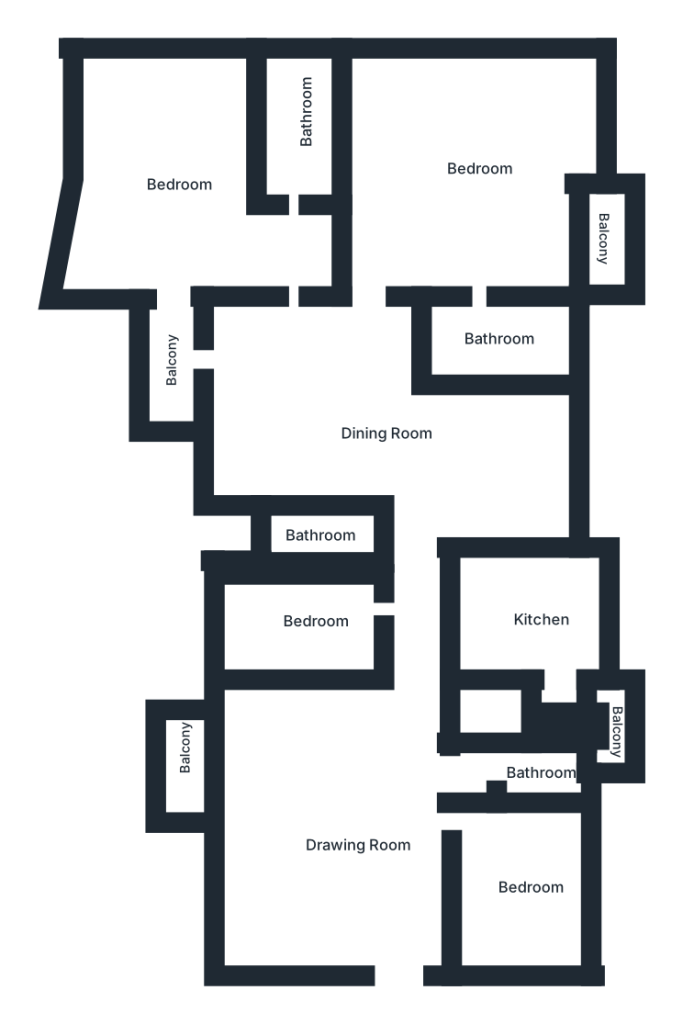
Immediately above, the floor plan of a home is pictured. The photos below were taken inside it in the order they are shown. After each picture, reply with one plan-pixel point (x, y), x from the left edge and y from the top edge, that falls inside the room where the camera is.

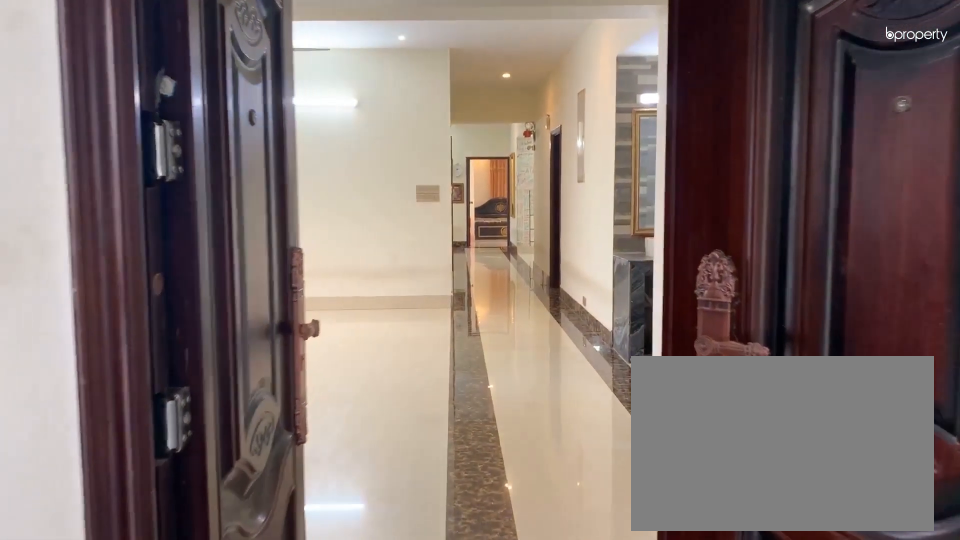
(362, 845)
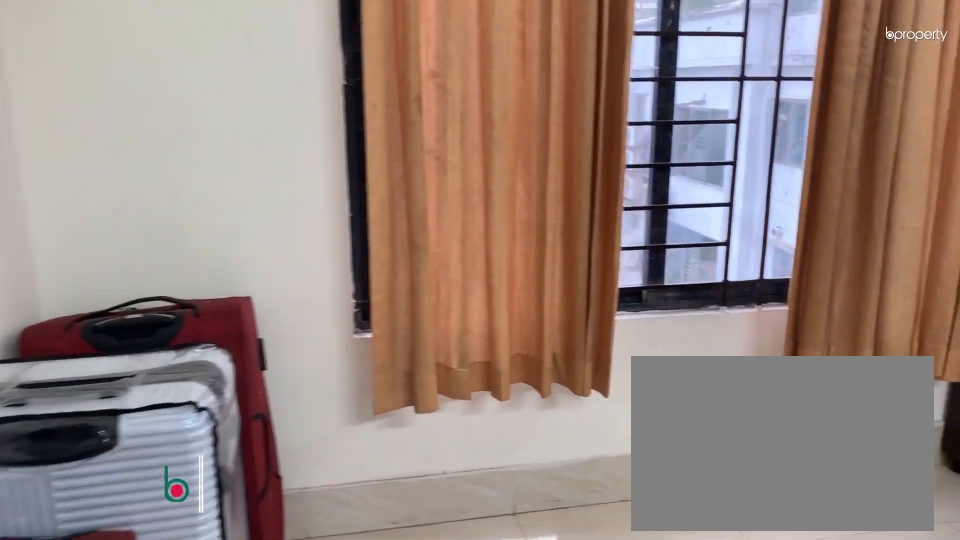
(531, 886)
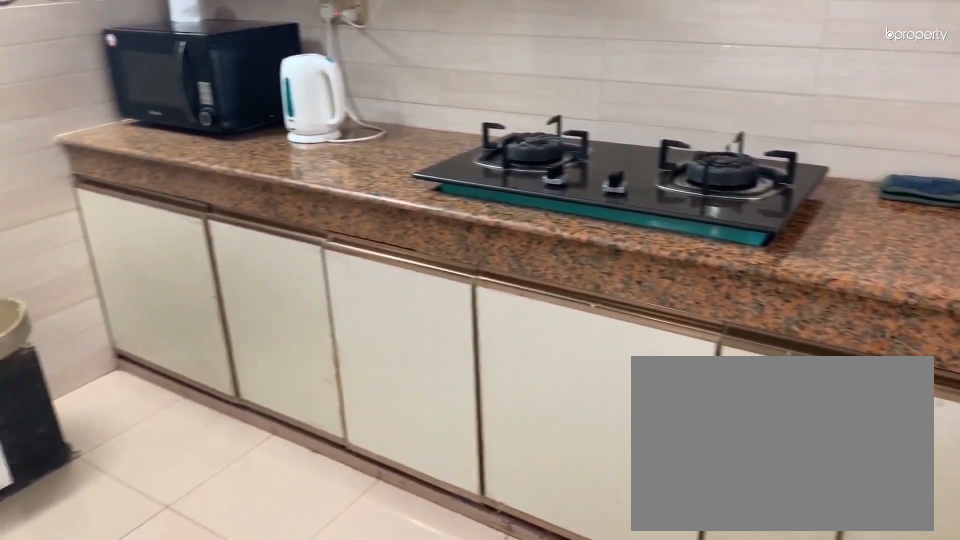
(547, 620)
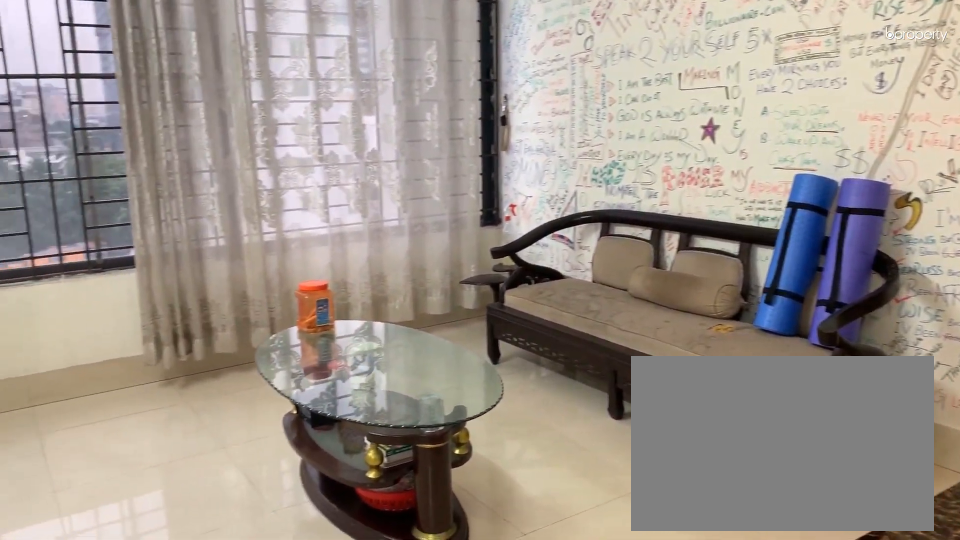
(367, 405)
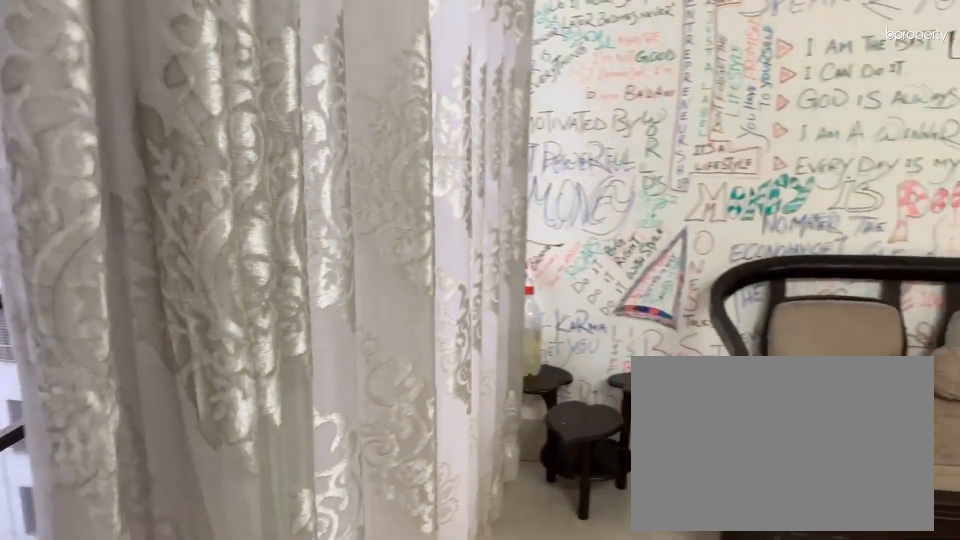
(481, 463)
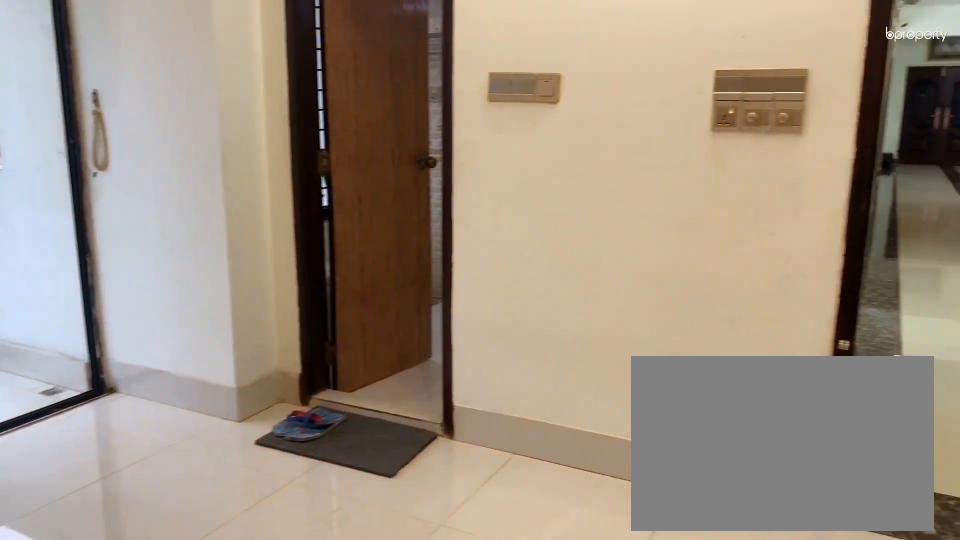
(473, 168)
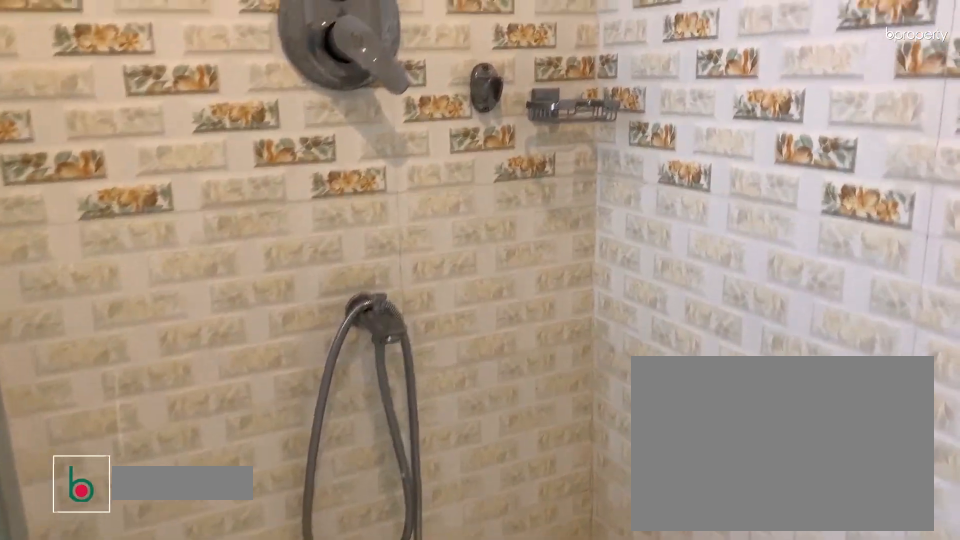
(500, 338)
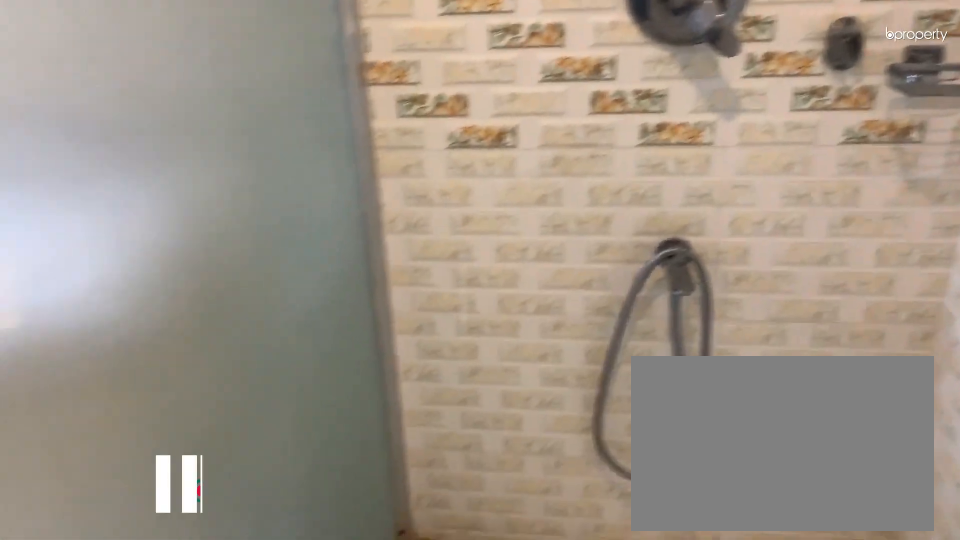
(500, 338)
